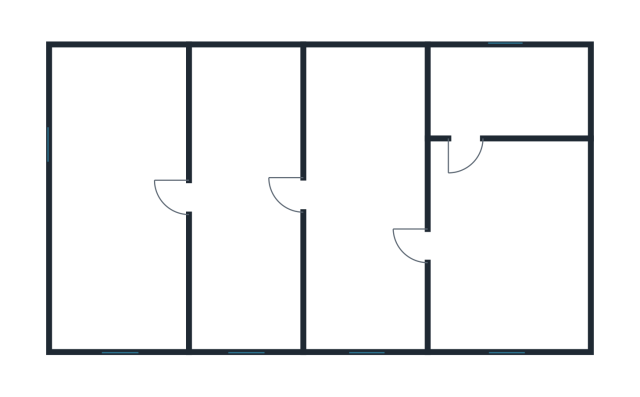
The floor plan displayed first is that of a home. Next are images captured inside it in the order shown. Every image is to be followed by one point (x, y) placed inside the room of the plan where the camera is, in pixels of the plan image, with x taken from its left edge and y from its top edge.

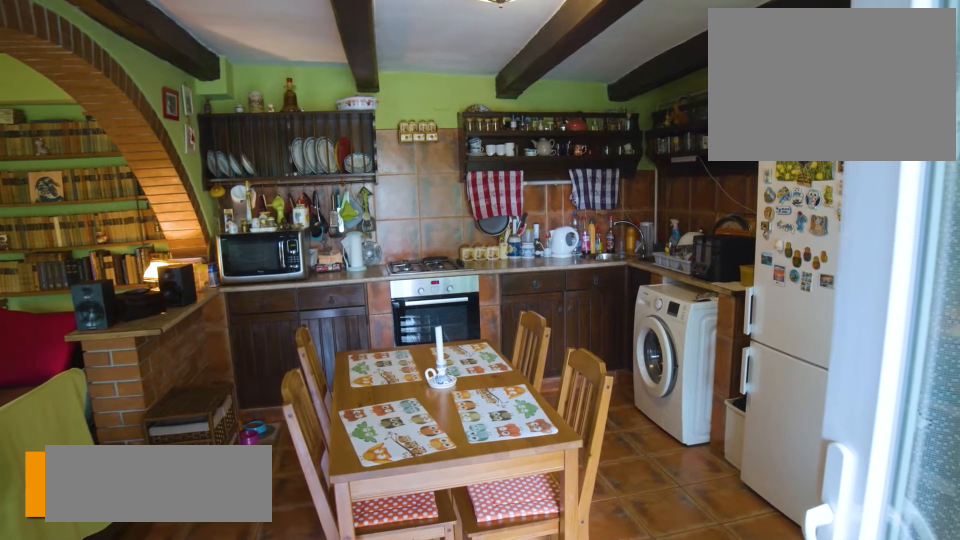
(362, 195)
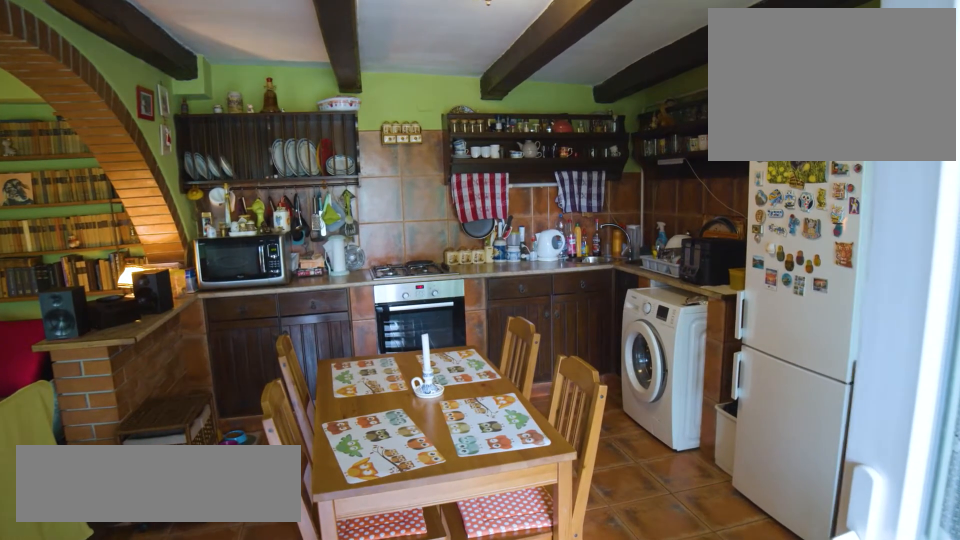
(363, 196)
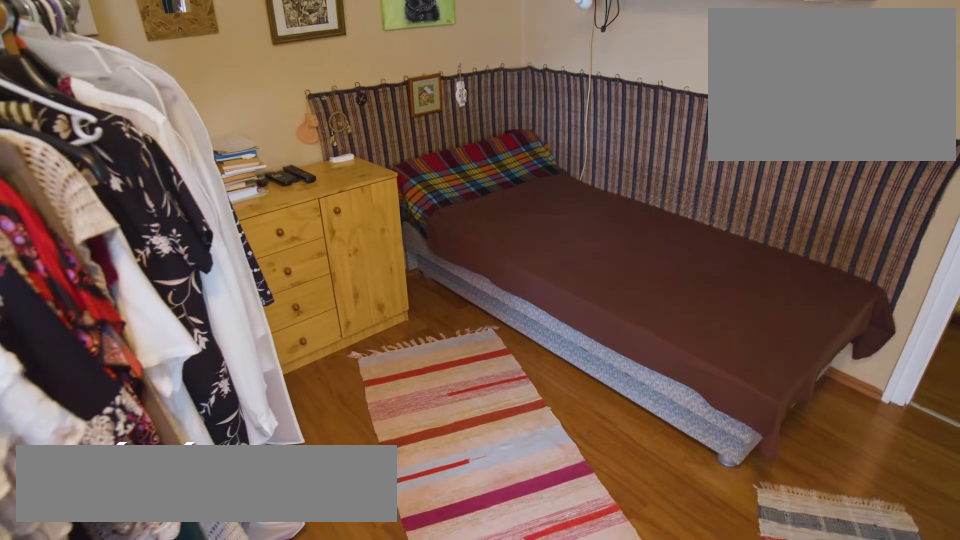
(122, 196)
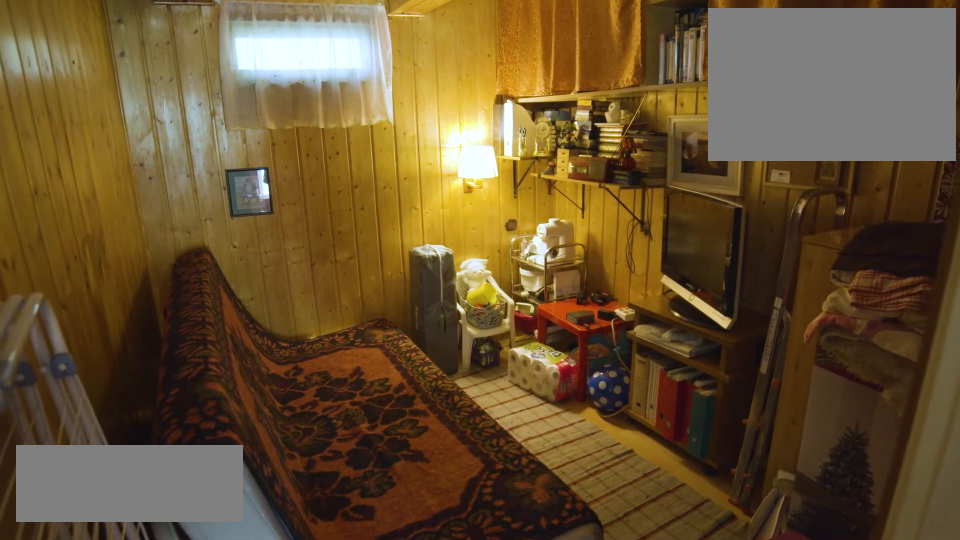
(511, 90)
